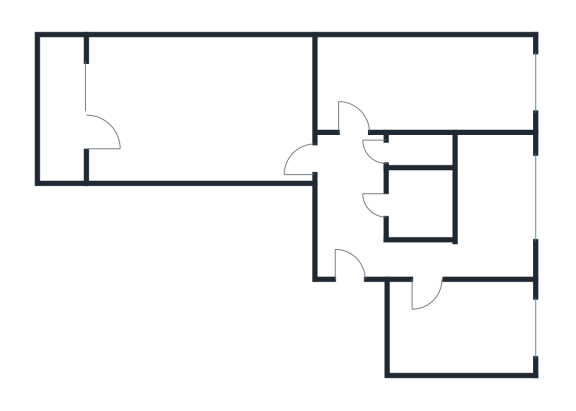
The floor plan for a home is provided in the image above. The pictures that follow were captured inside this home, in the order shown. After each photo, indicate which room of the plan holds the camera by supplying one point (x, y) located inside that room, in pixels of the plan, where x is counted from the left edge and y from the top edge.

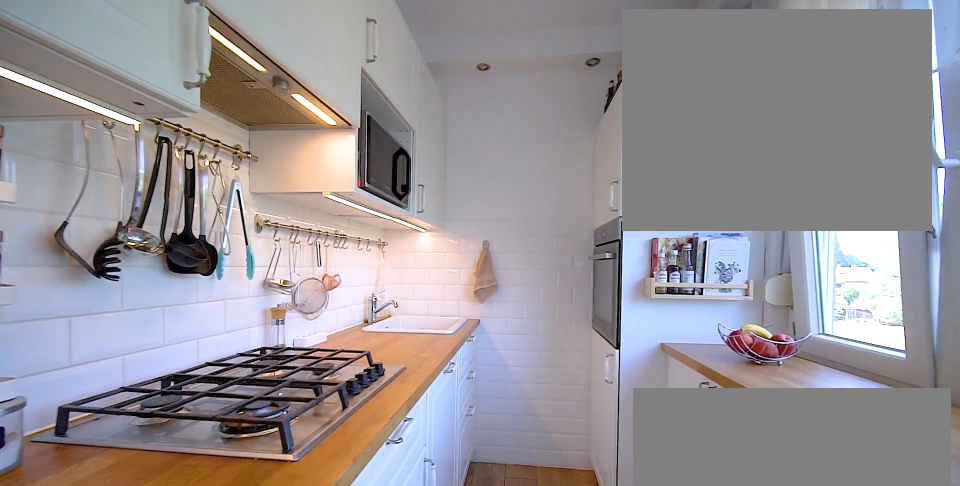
(497, 208)
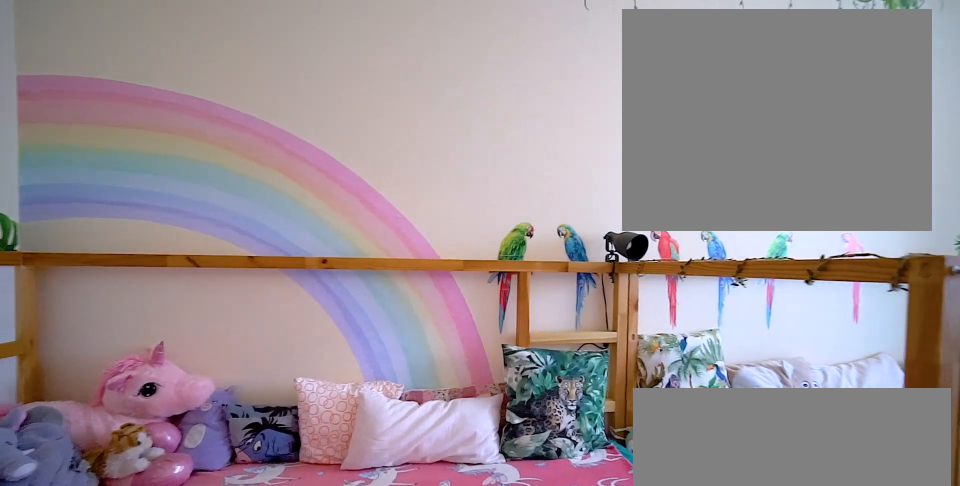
(439, 84)
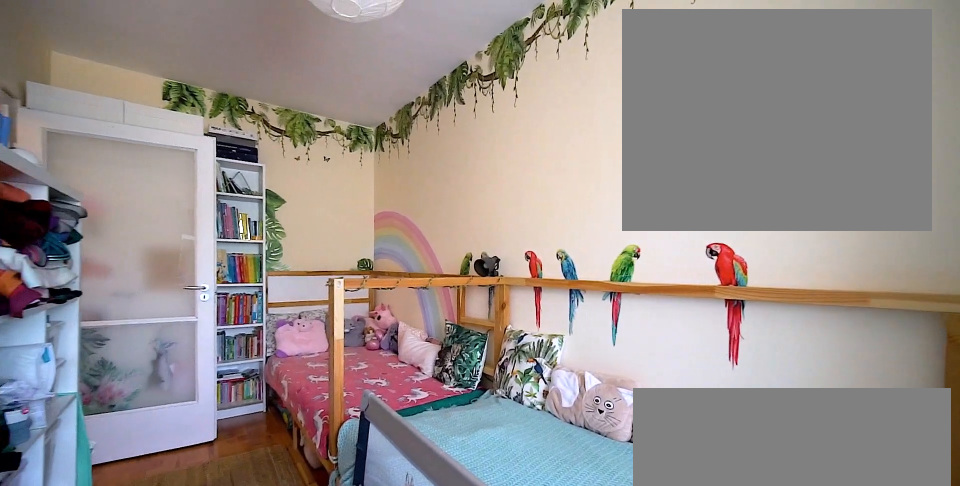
(439, 84)
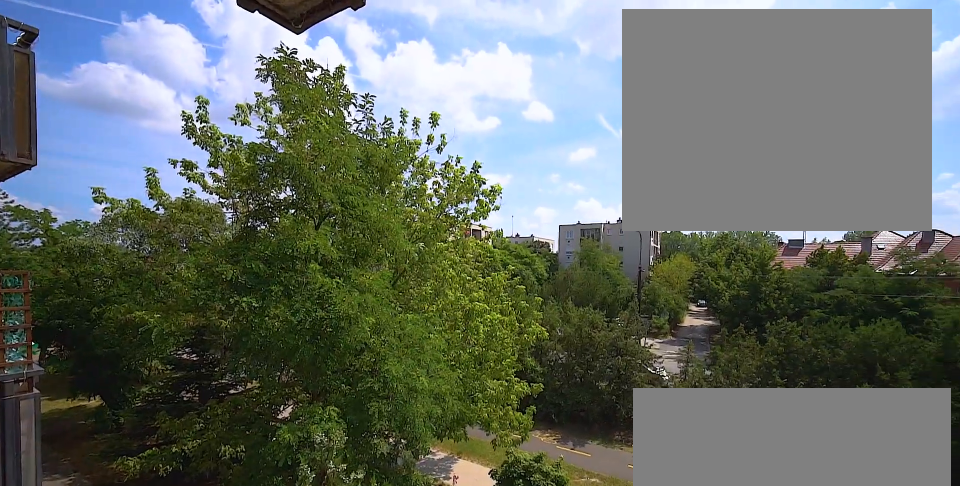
(63, 109)
